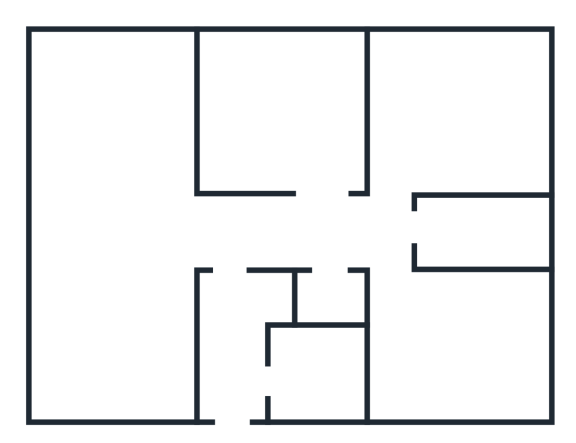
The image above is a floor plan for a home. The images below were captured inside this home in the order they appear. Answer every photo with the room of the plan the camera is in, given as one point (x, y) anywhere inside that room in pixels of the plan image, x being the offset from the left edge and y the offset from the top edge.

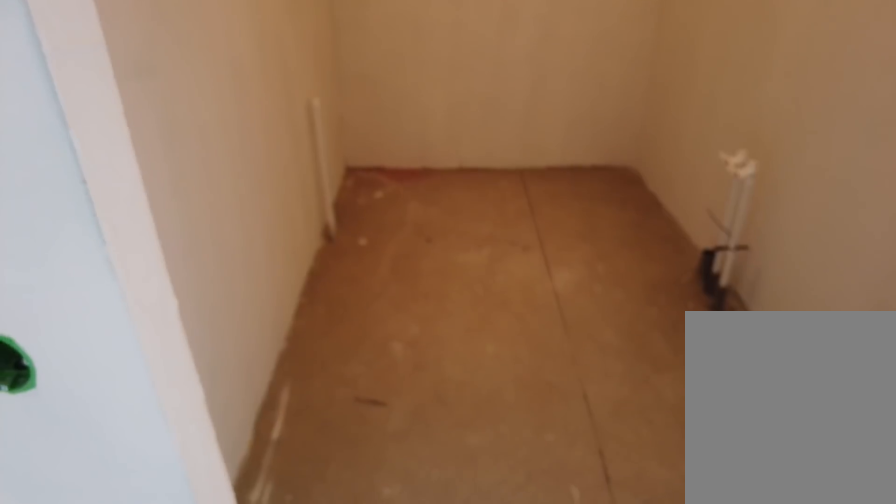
(390, 238)
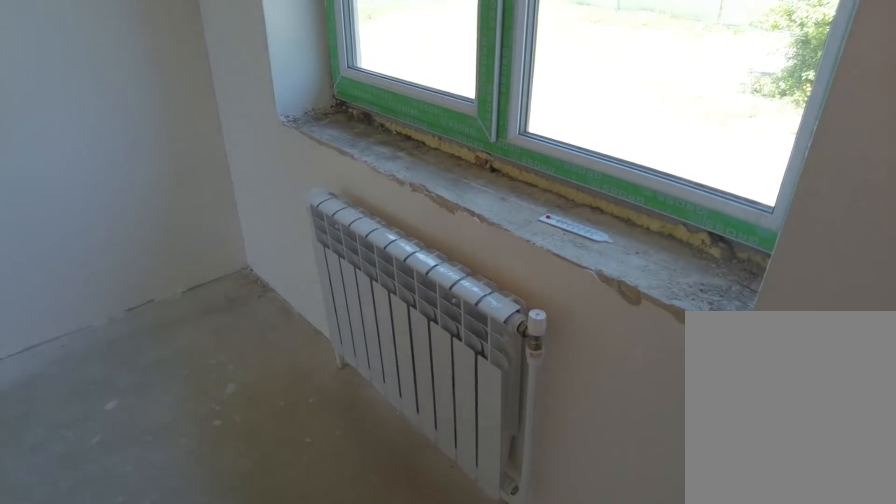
(404, 160)
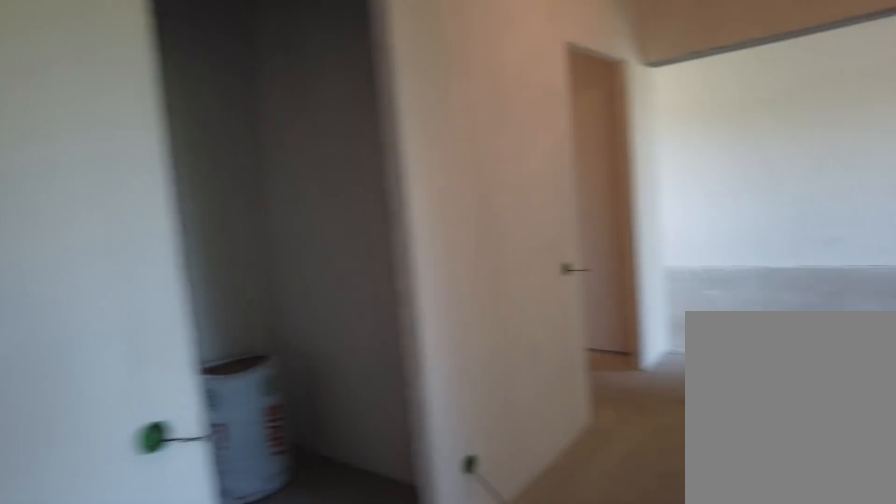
(383, 230)
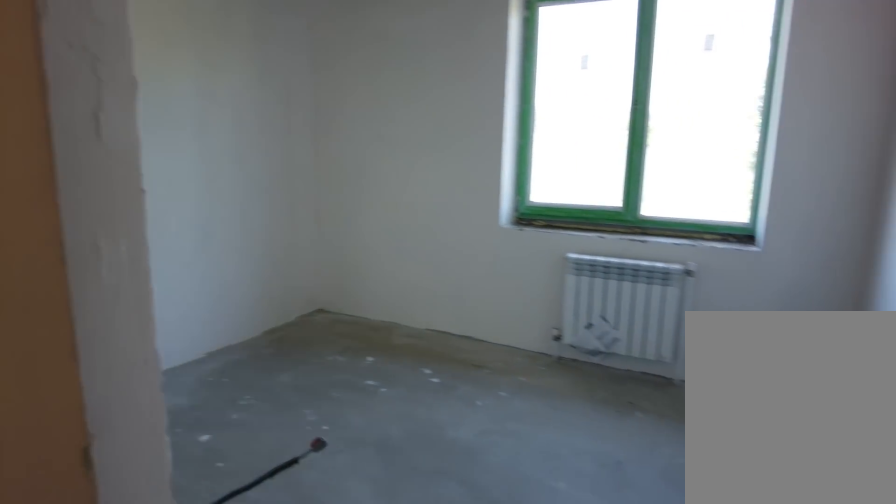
(328, 243)
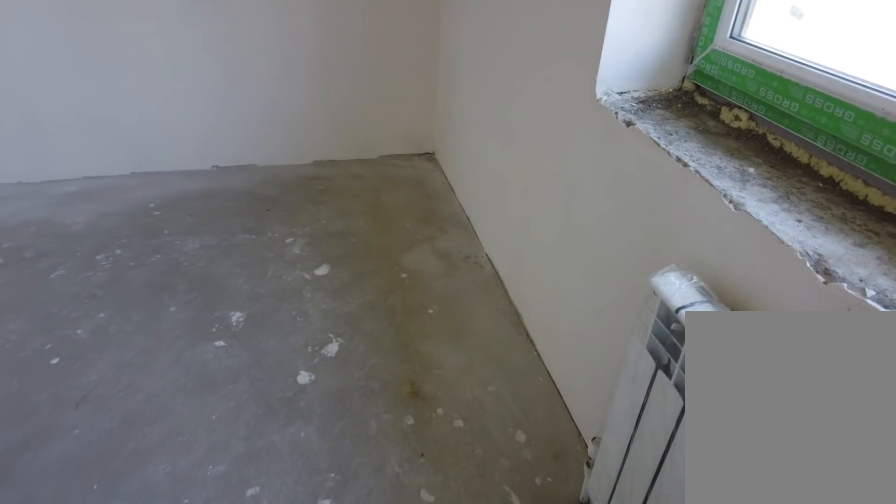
(321, 165)
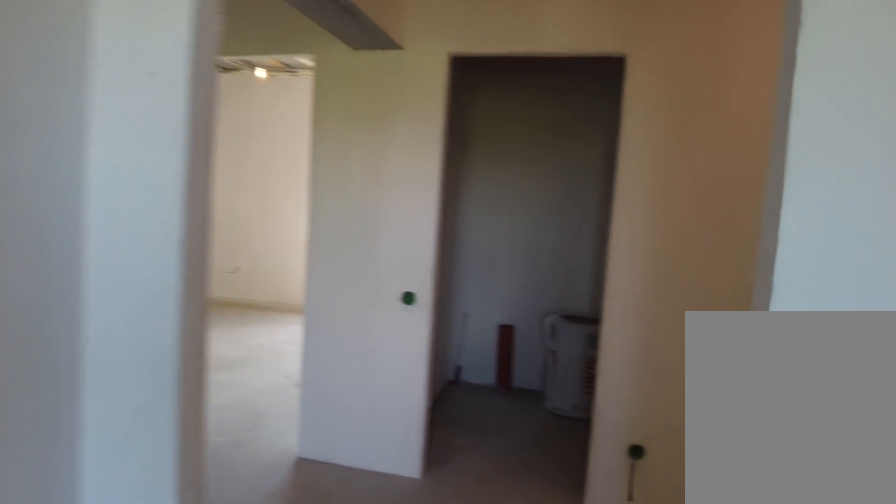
(321, 165)
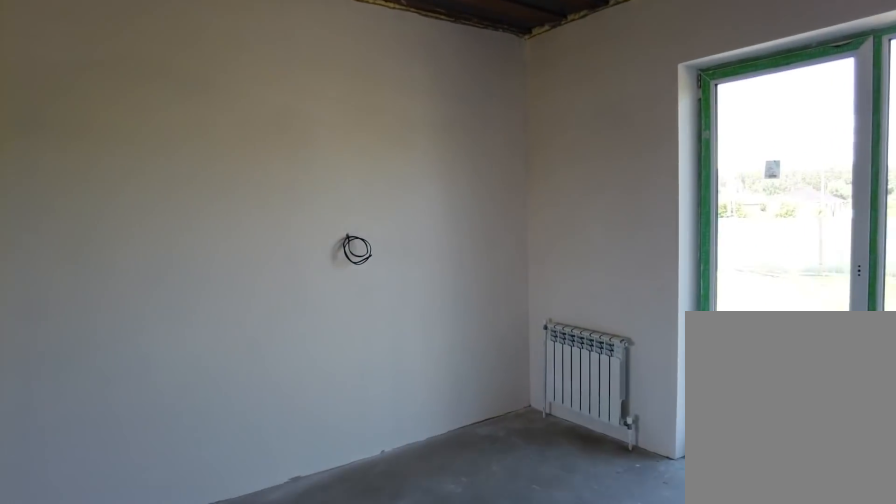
(128, 240)
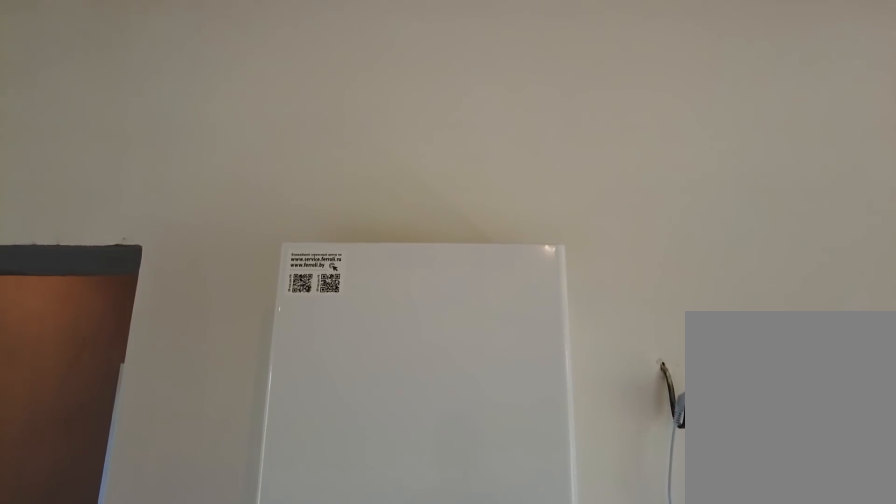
(128, 240)
